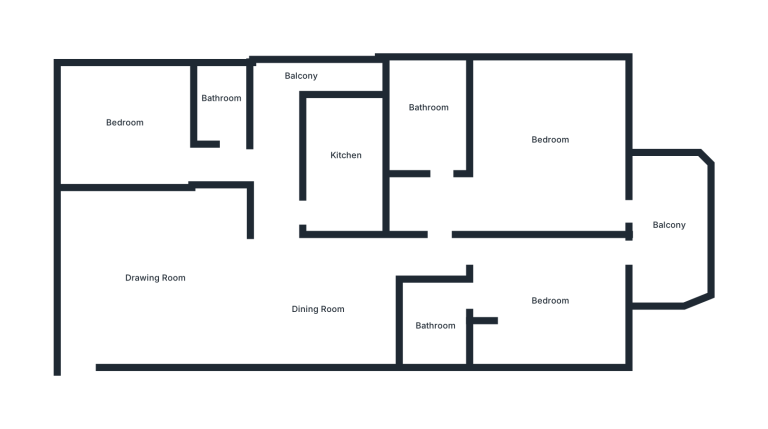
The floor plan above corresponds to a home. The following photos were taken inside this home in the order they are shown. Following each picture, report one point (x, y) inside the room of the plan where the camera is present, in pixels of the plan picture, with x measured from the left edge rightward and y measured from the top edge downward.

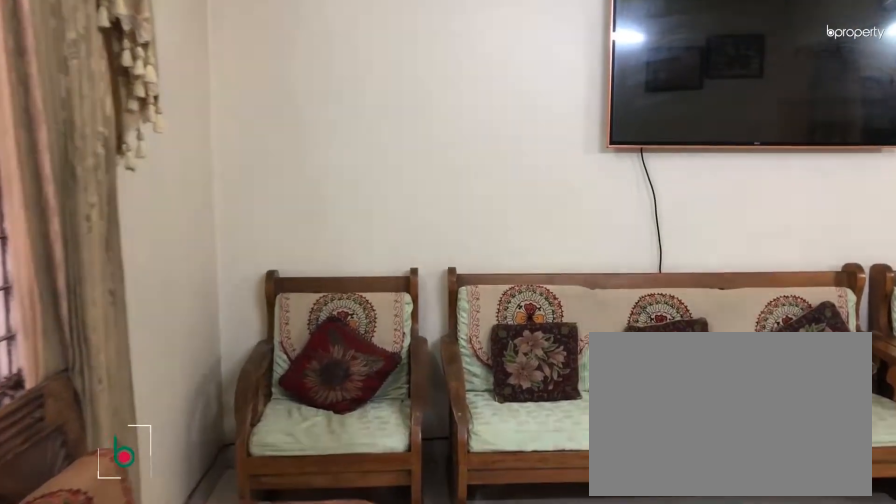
(114, 276)
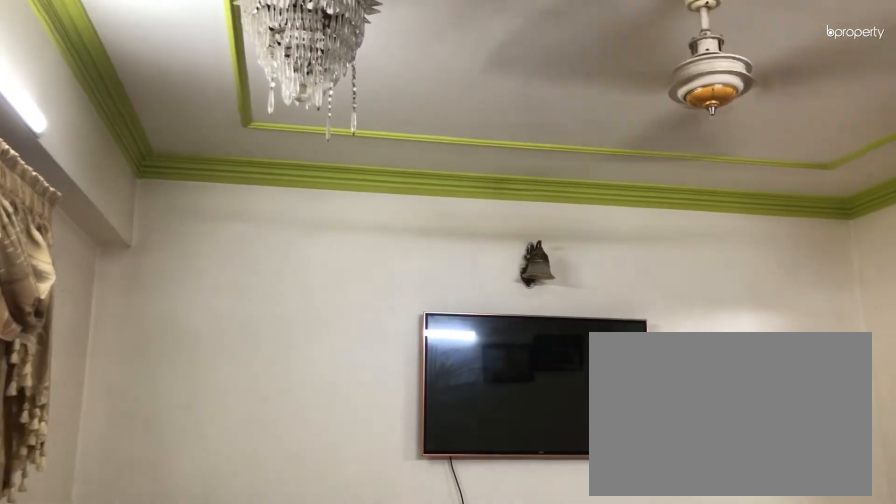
(157, 274)
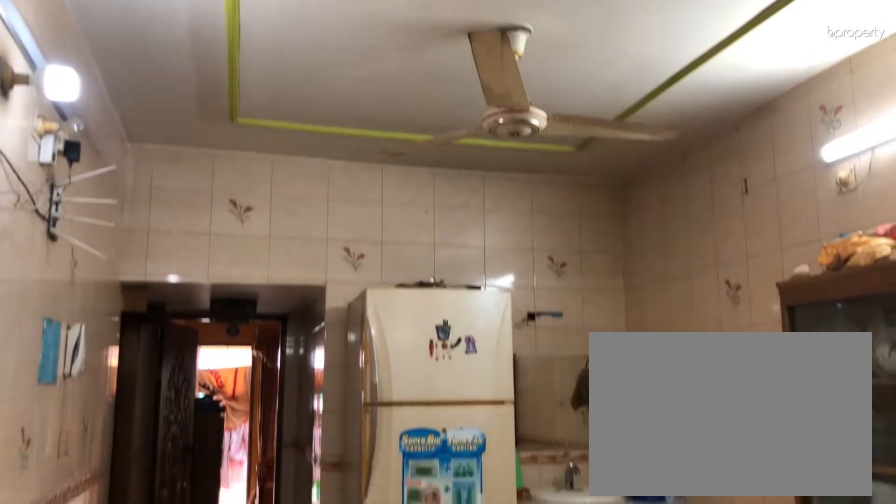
(322, 306)
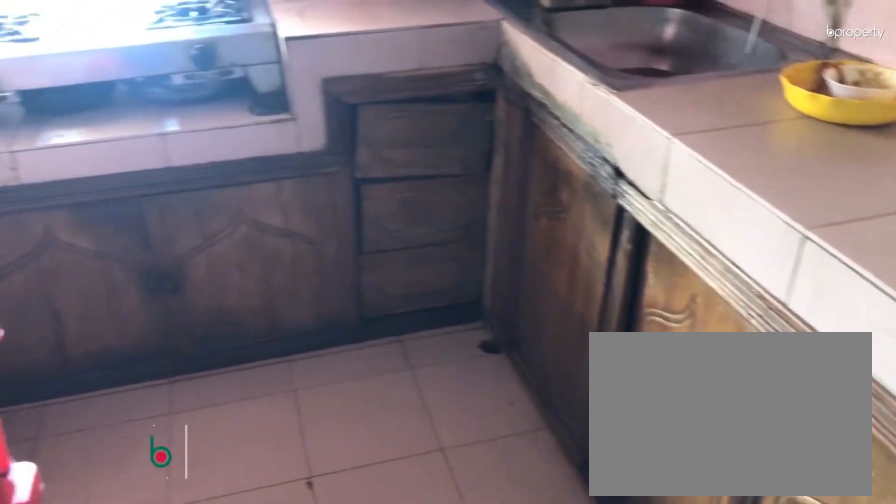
(343, 157)
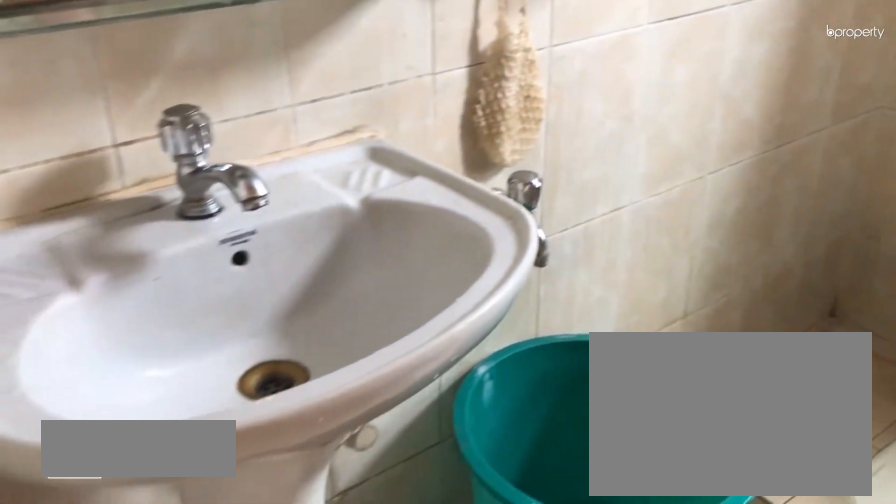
(219, 103)
